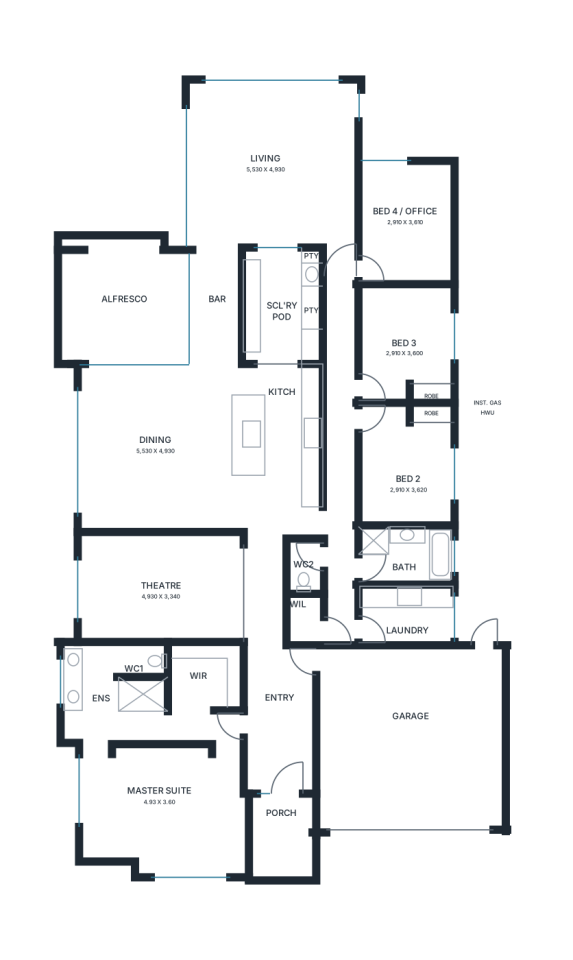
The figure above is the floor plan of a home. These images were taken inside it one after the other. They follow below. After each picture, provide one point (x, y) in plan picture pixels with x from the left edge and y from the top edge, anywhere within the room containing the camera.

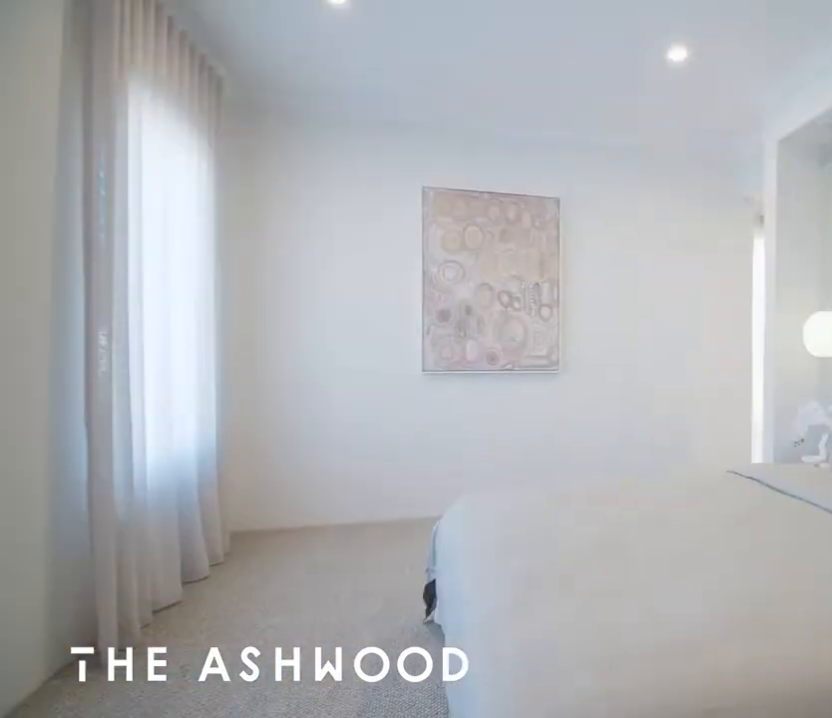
(159, 754)
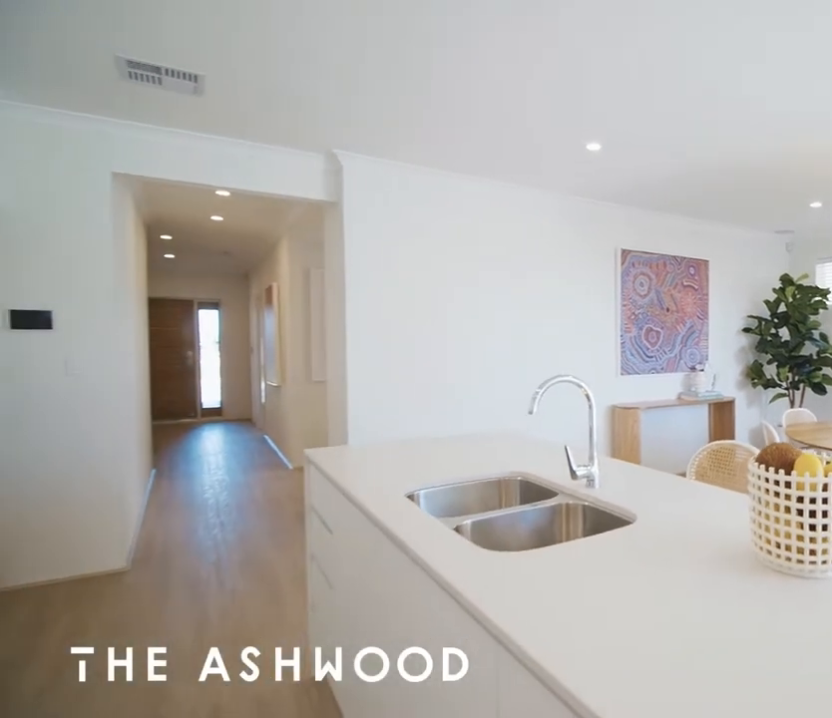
(199, 447)
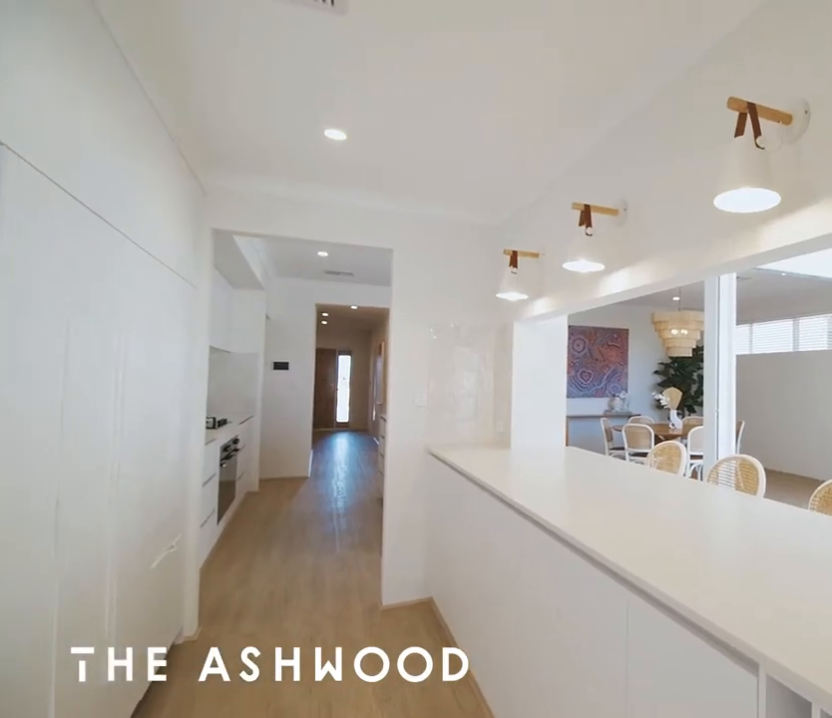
(255, 305)
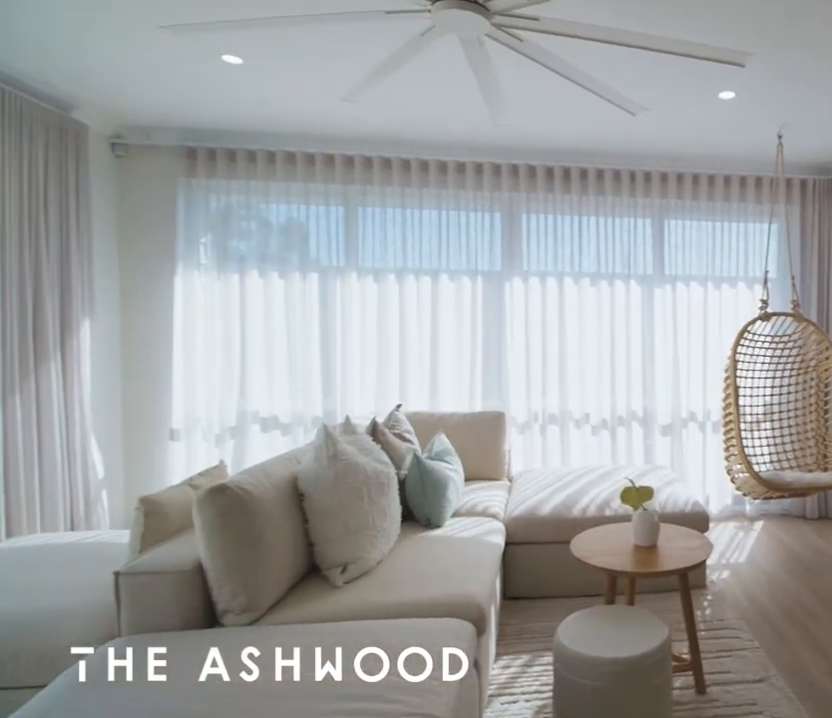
(272, 164)
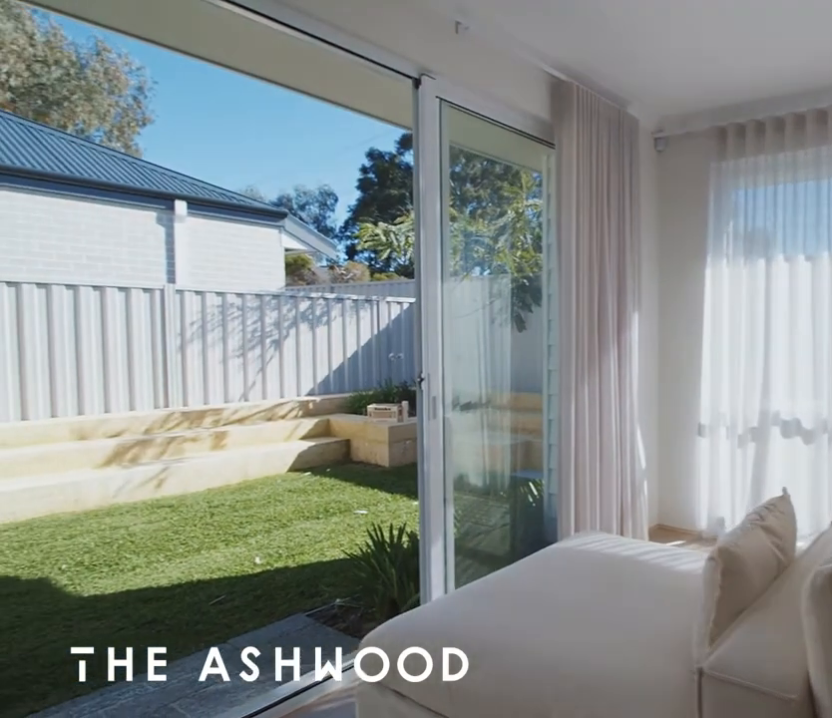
(272, 164)
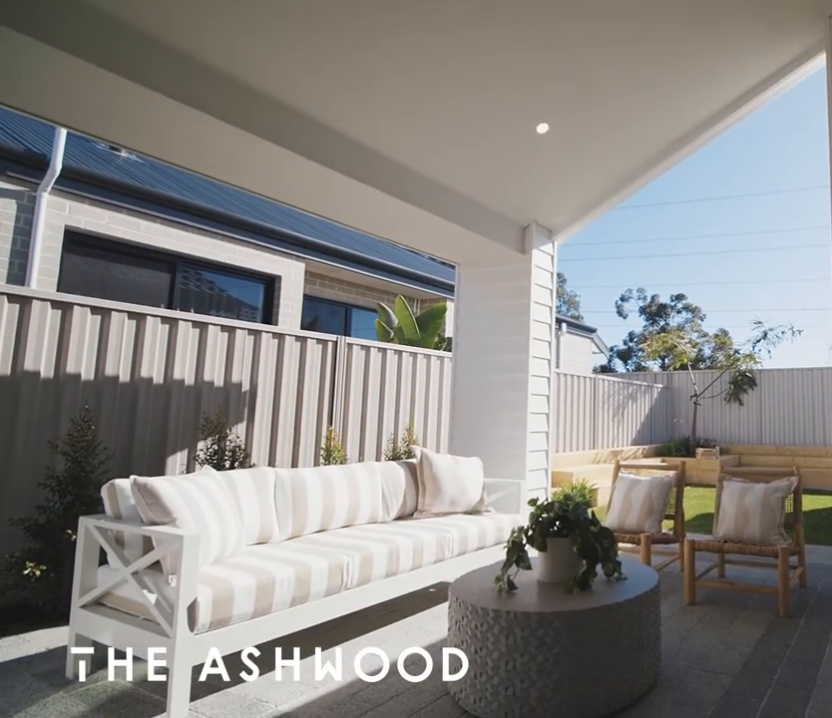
(120, 300)
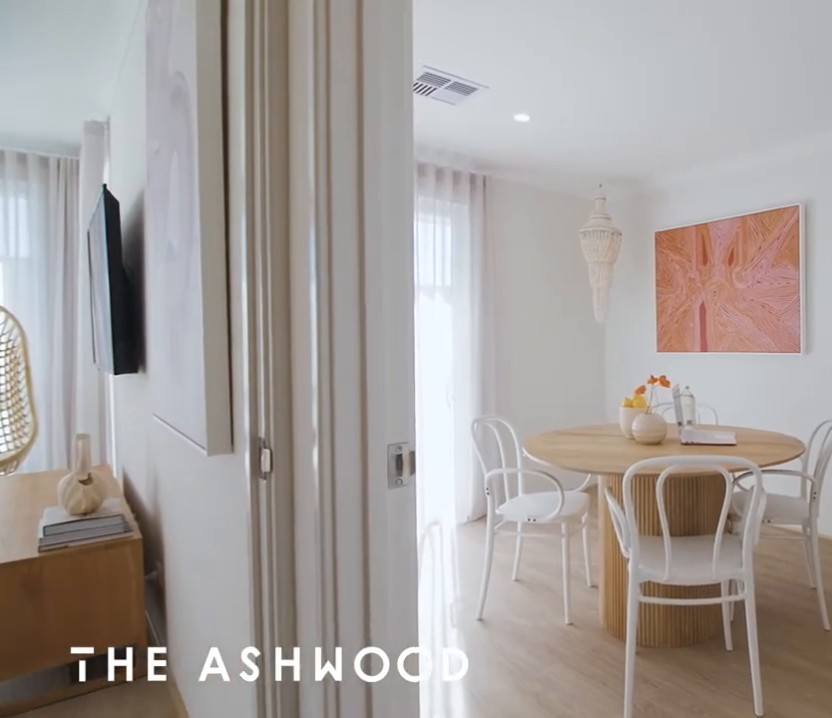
(404, 223)
